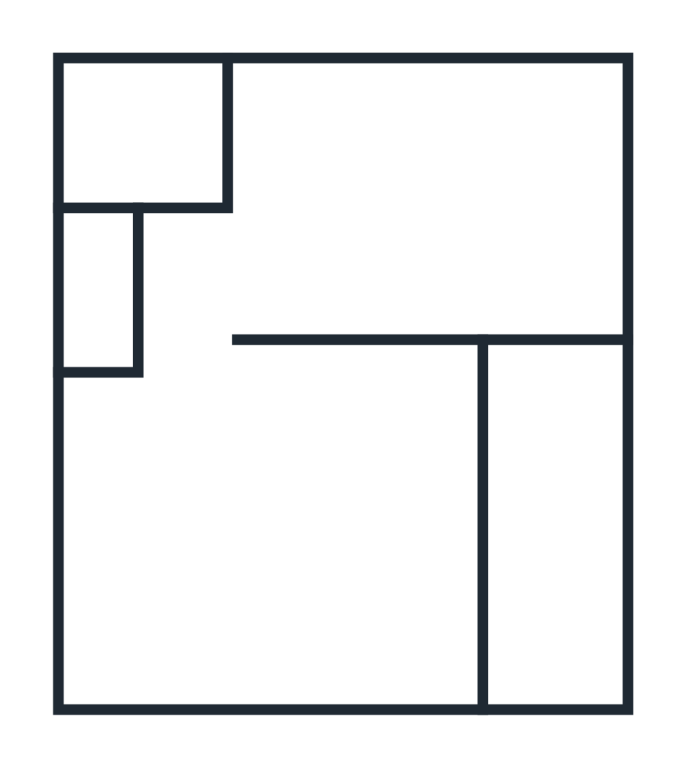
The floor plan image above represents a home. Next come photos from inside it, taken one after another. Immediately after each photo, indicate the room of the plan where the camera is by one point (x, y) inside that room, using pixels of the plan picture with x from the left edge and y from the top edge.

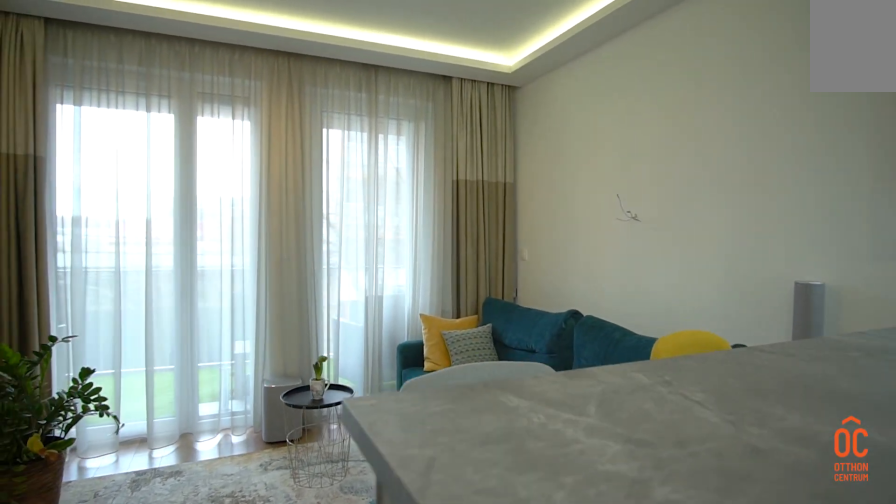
(256, 561)
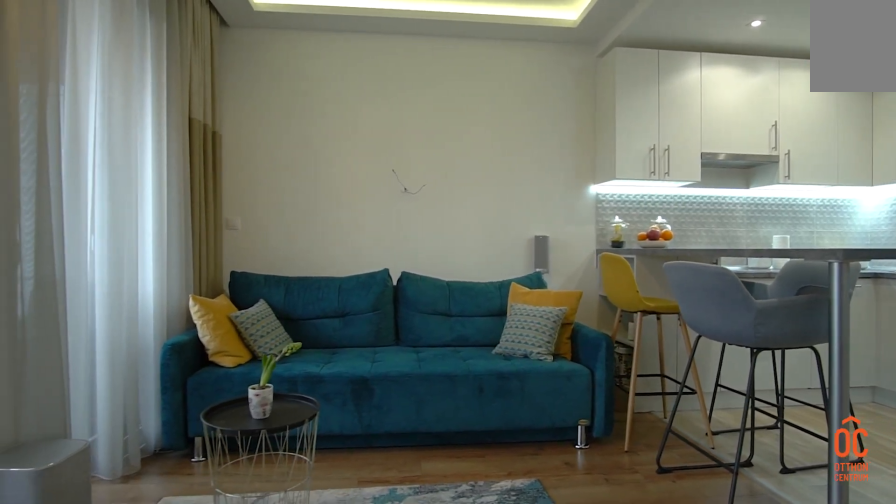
(257, 560)
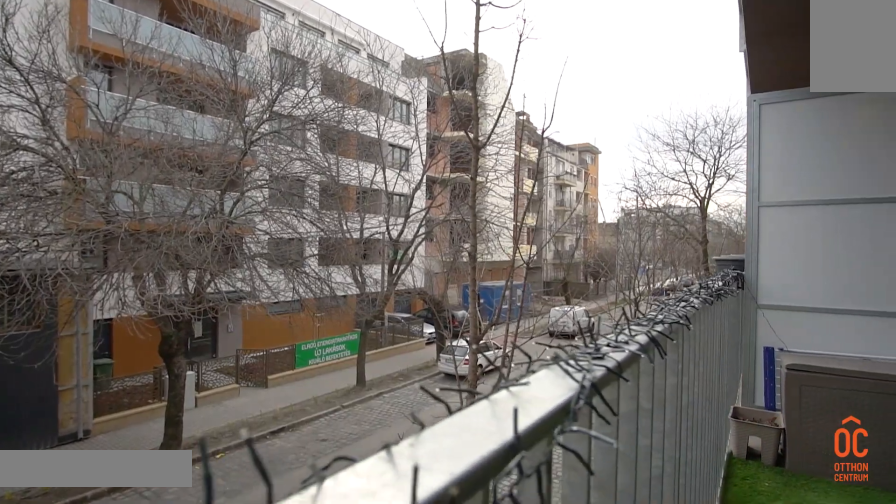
(560, 517)
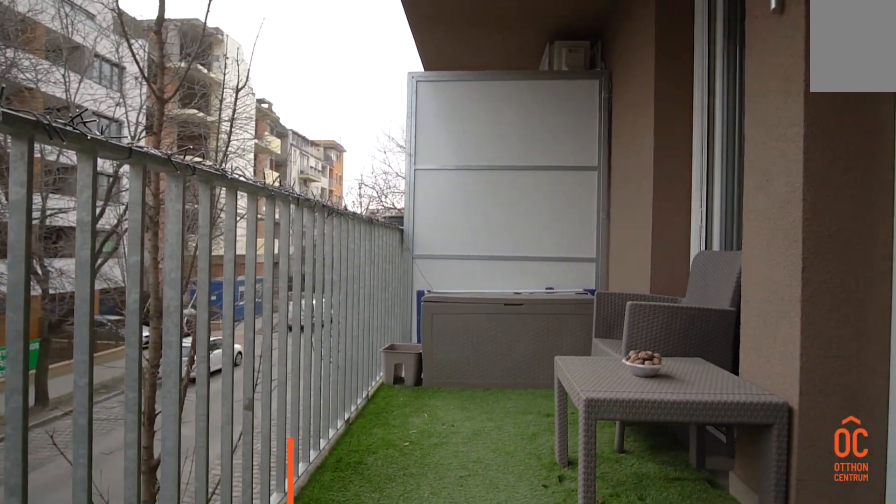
(560, 517)
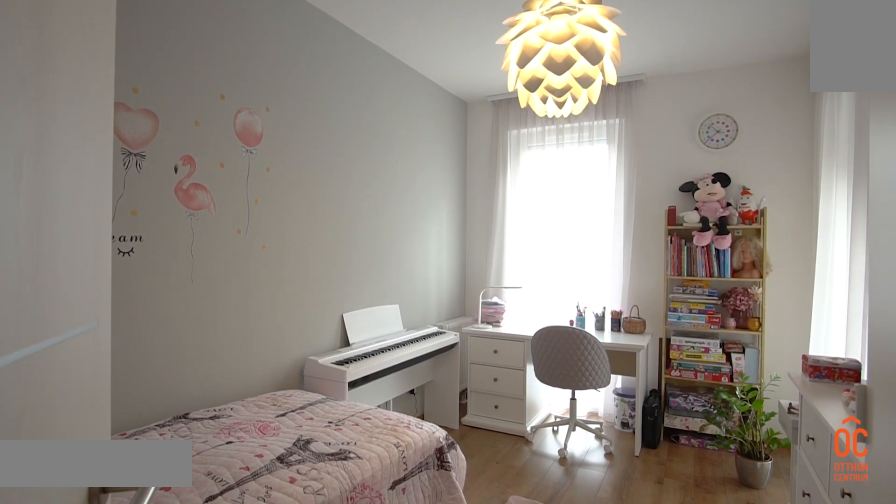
(440, 202)
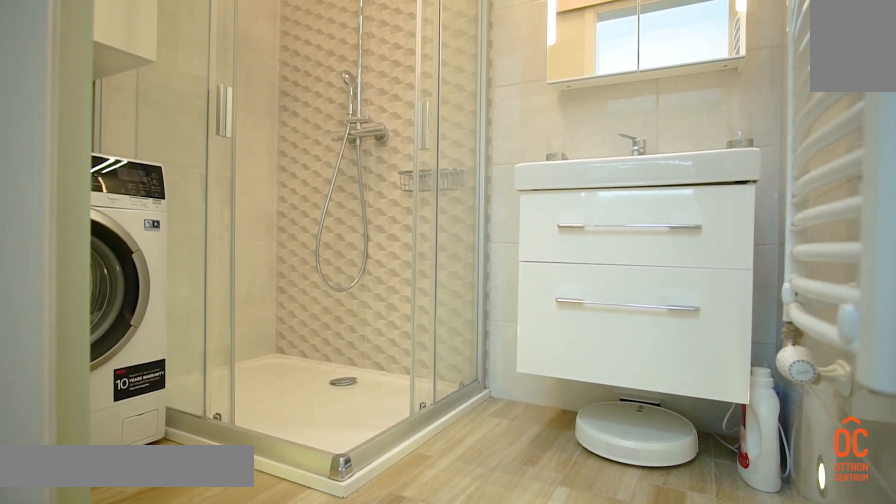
(135, 139)
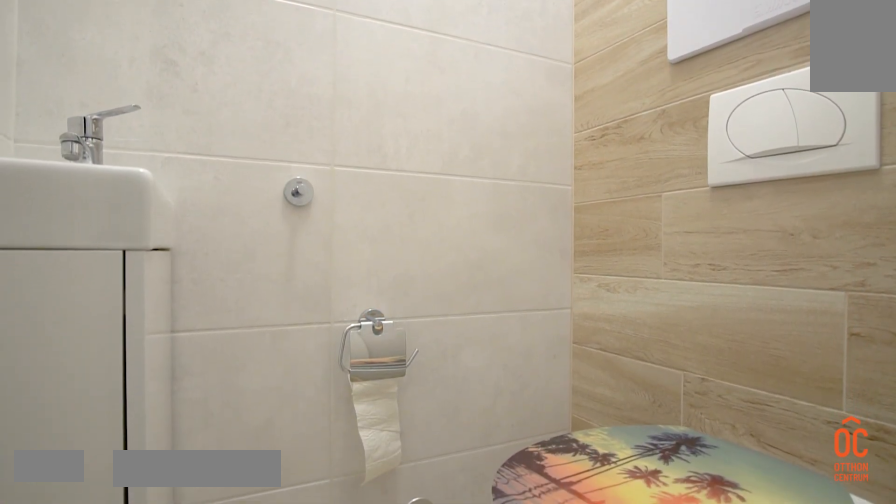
(114, 293)
